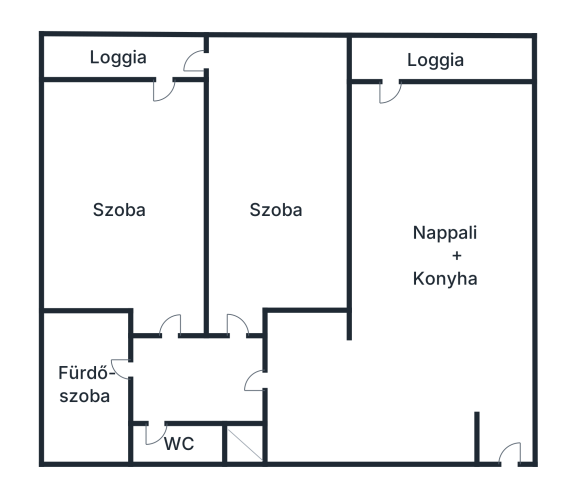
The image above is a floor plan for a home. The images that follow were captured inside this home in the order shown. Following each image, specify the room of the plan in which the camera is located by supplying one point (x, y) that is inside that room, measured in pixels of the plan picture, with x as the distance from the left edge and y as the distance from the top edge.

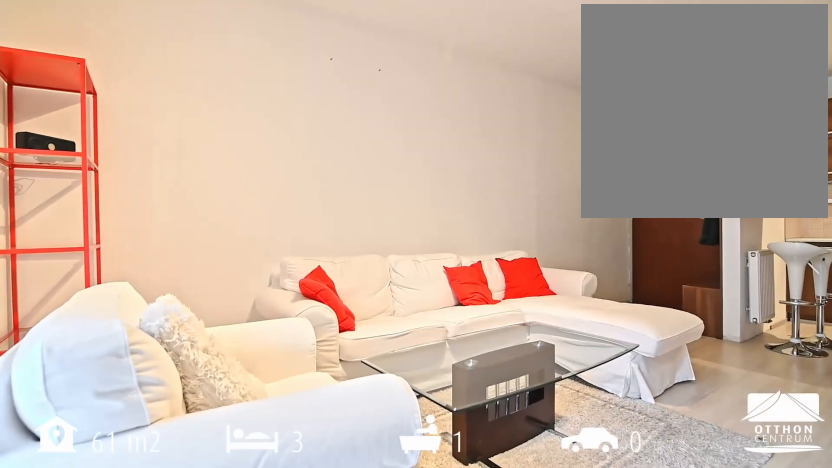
(427, 329)
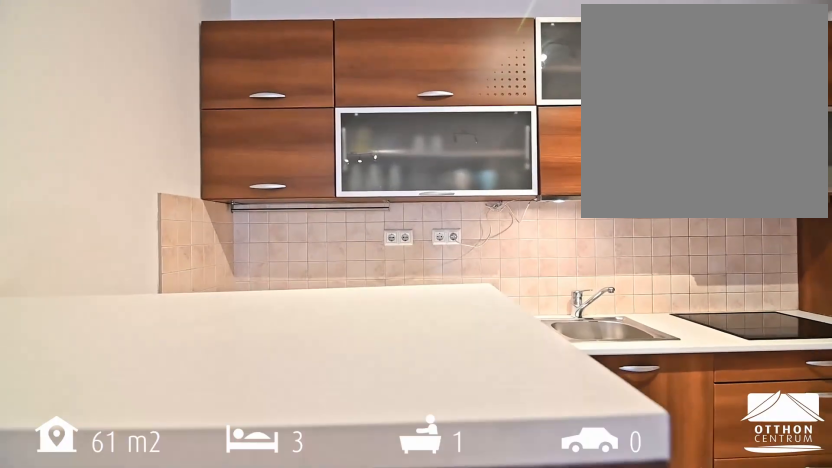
(427, 329)
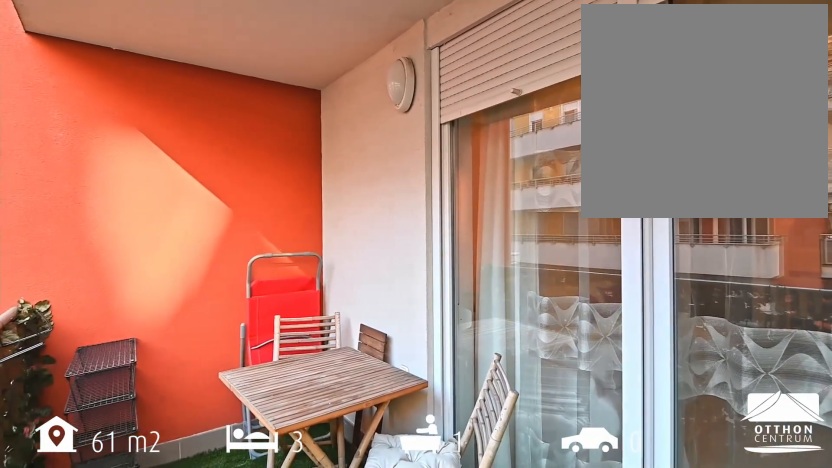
(439, 58)
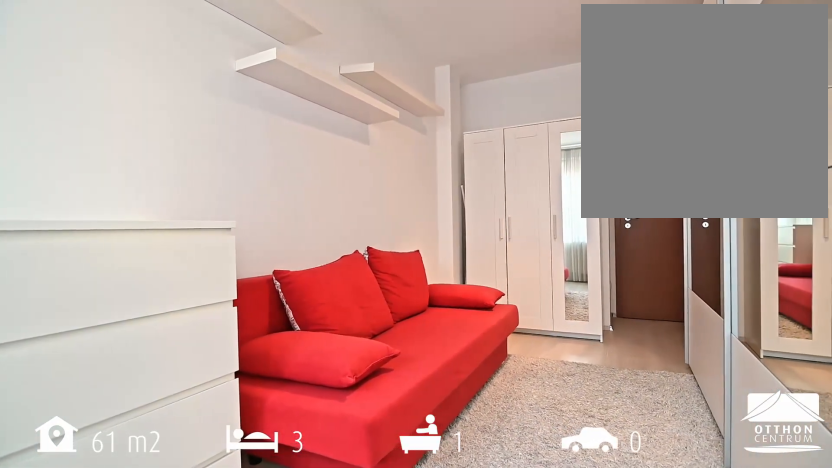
(280, 182)
